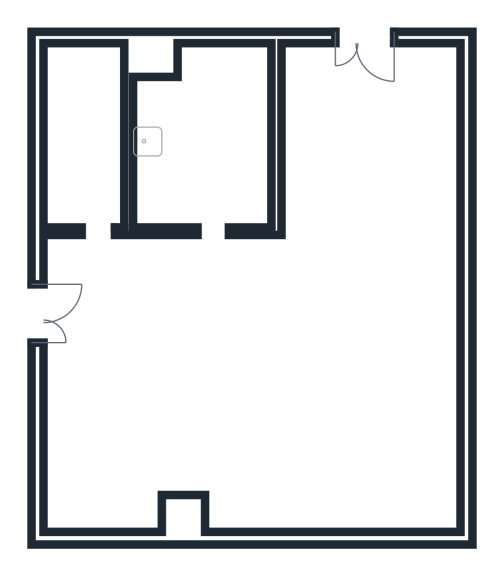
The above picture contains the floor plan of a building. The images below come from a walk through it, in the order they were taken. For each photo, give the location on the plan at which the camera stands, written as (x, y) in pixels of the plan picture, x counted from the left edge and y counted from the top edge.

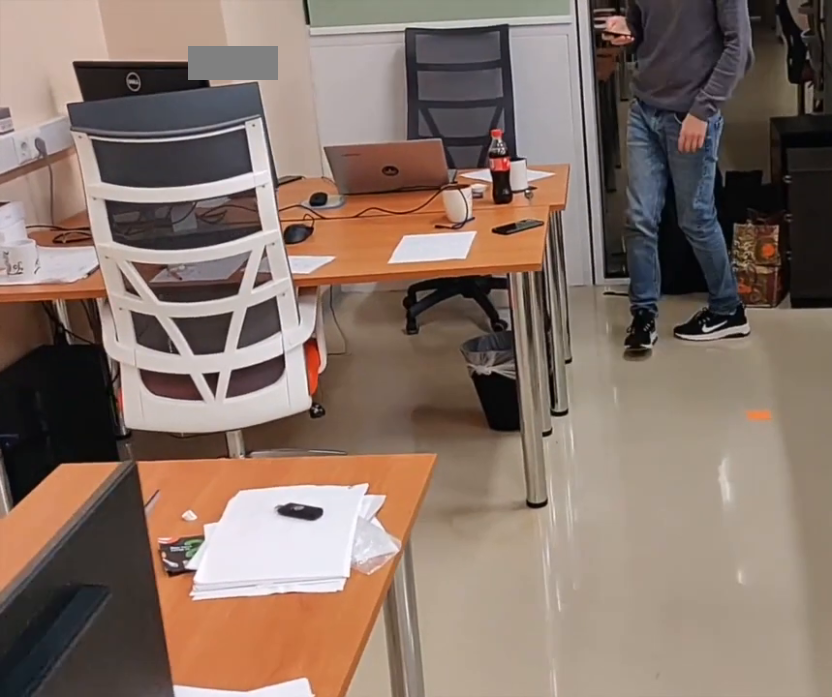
(378, 474)
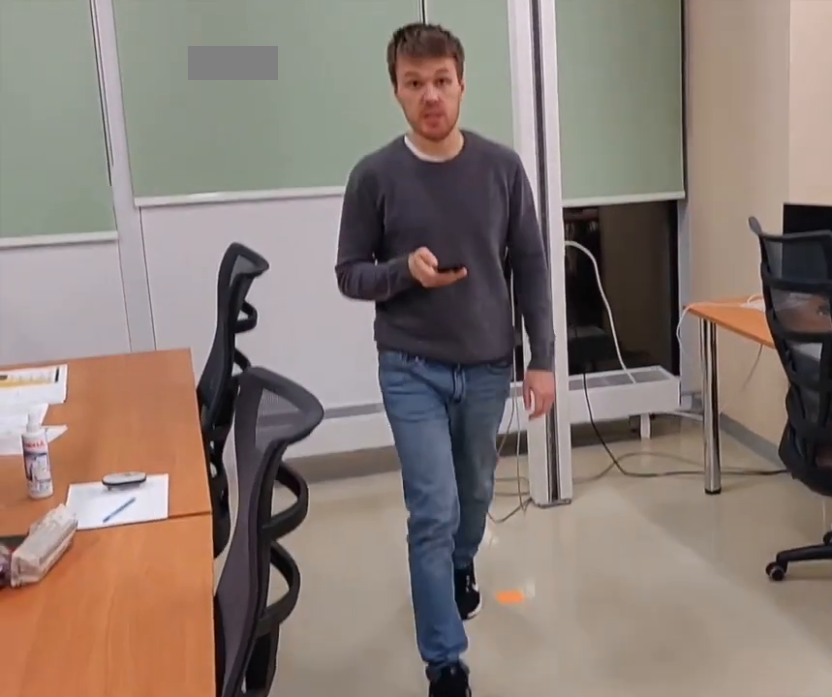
(263, 449)
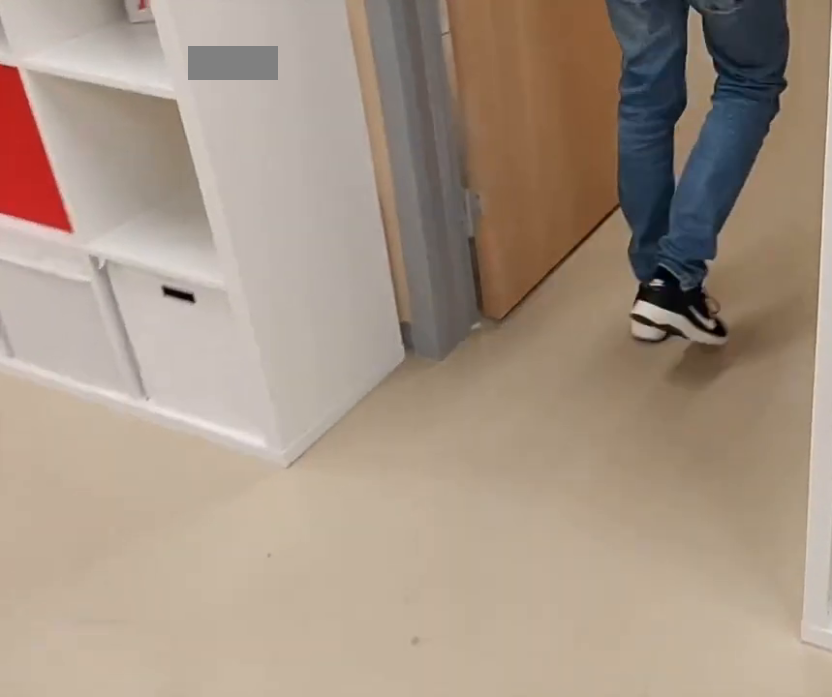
(216, 204)
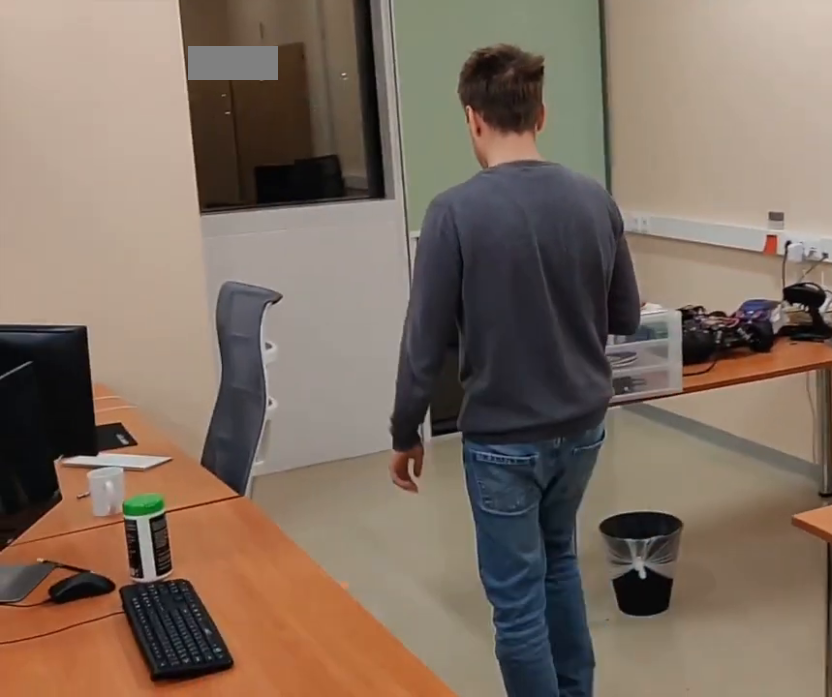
(130, 432)
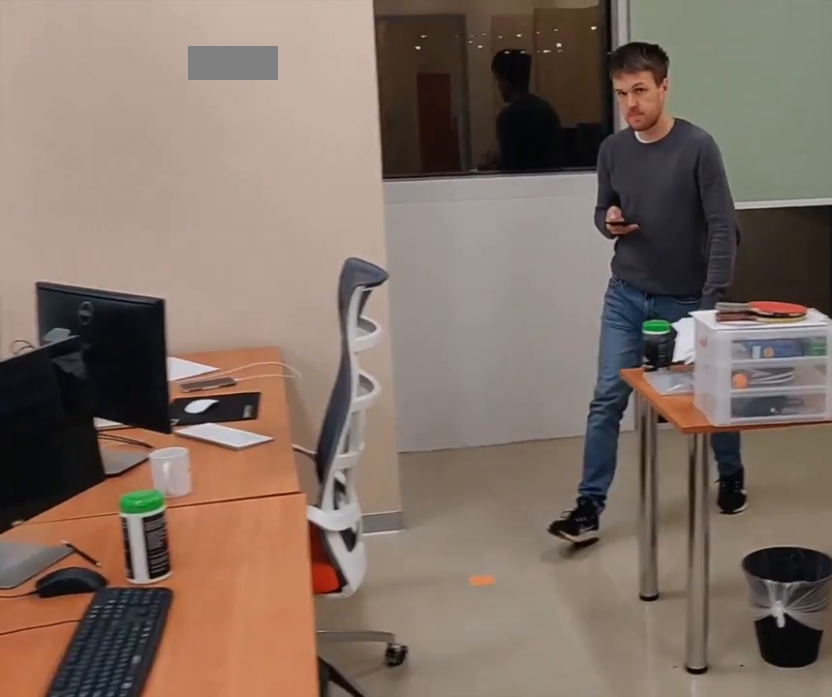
(98, 485)
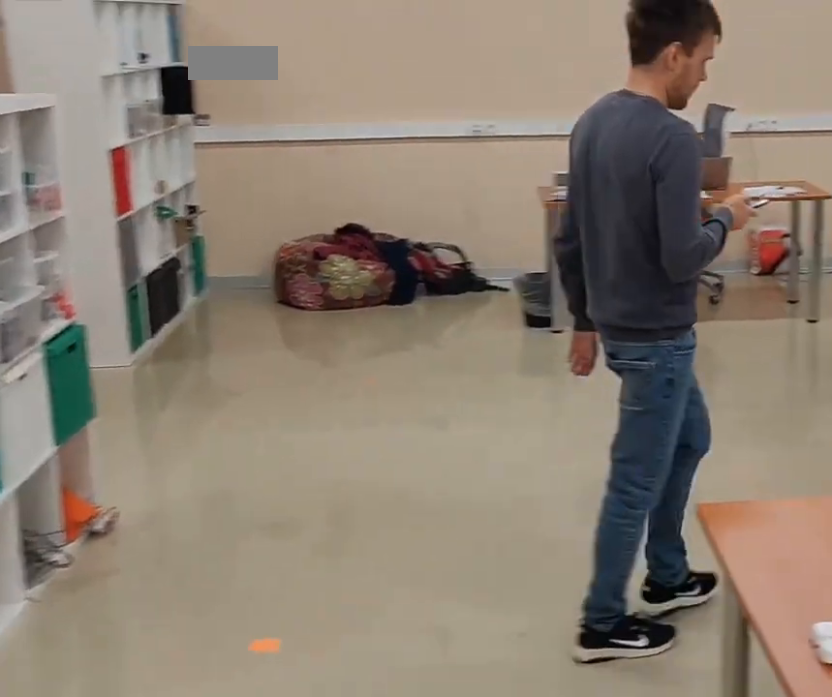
(219, 314)
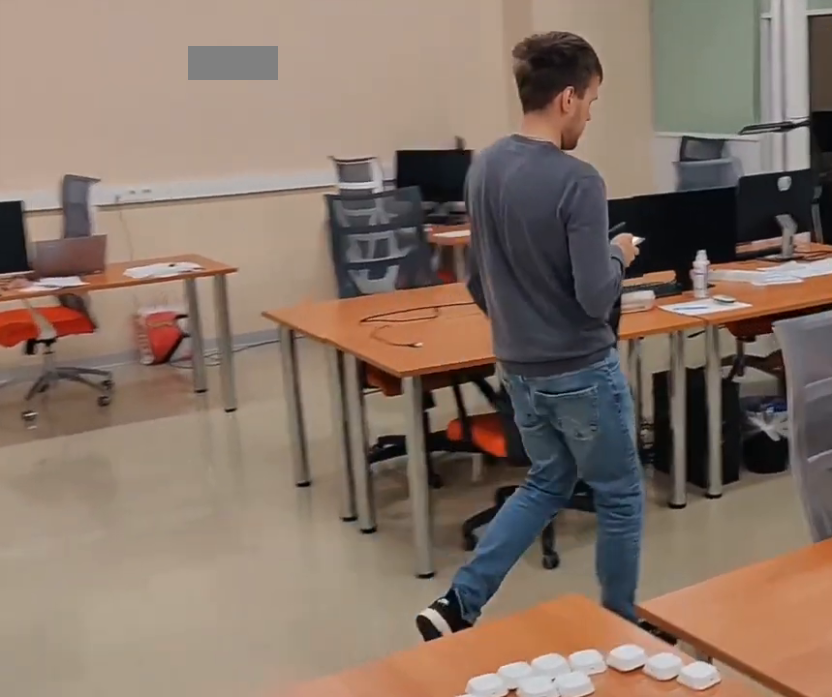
(242, 359)
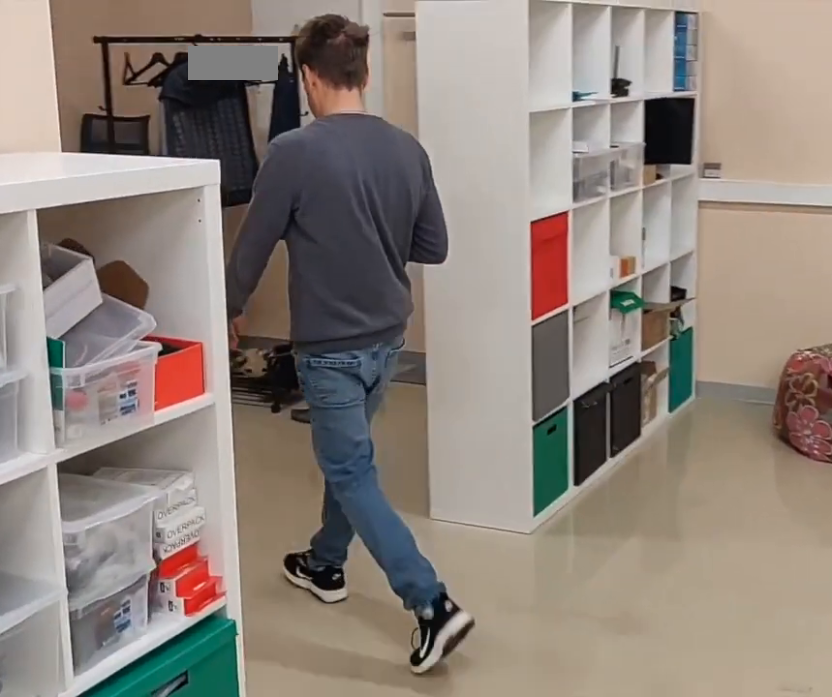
(383, 178)
